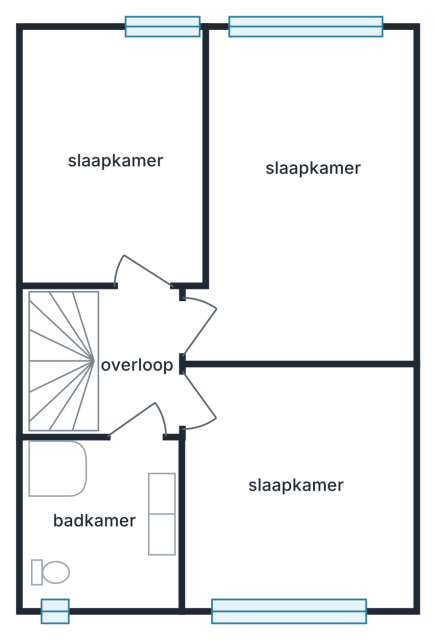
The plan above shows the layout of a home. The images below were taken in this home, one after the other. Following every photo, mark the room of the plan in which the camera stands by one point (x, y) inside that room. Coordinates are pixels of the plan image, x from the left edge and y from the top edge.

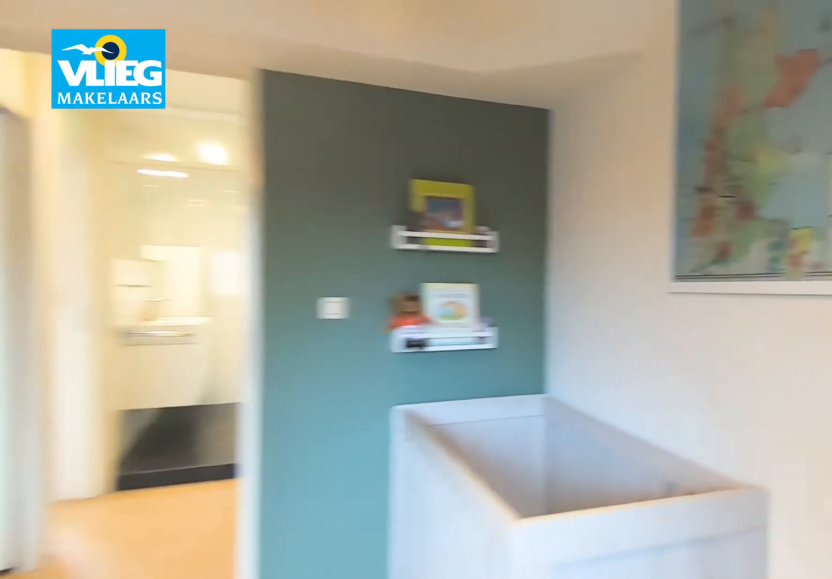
(105, 140)
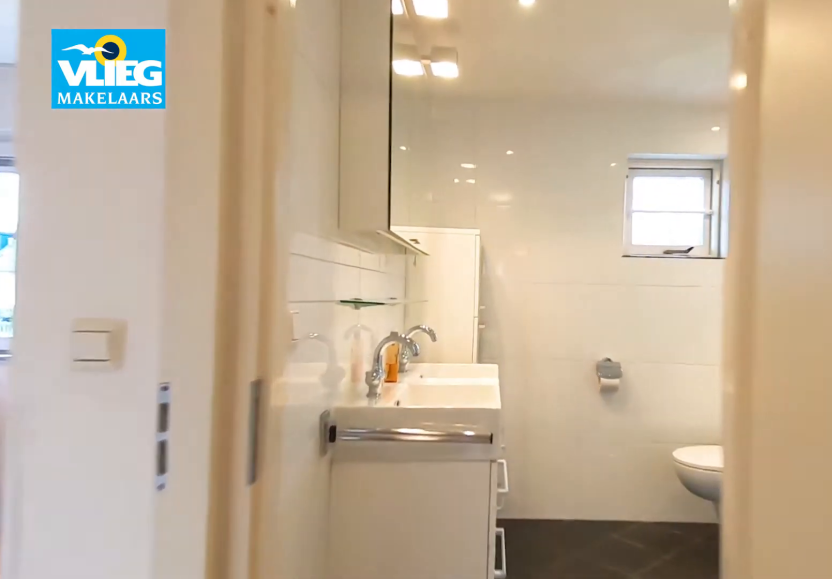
(136, 367)
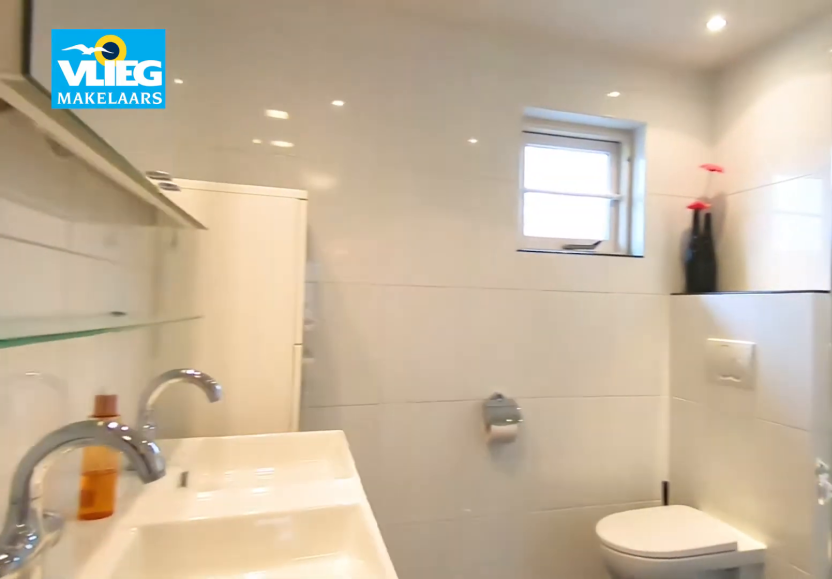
(104, 518)
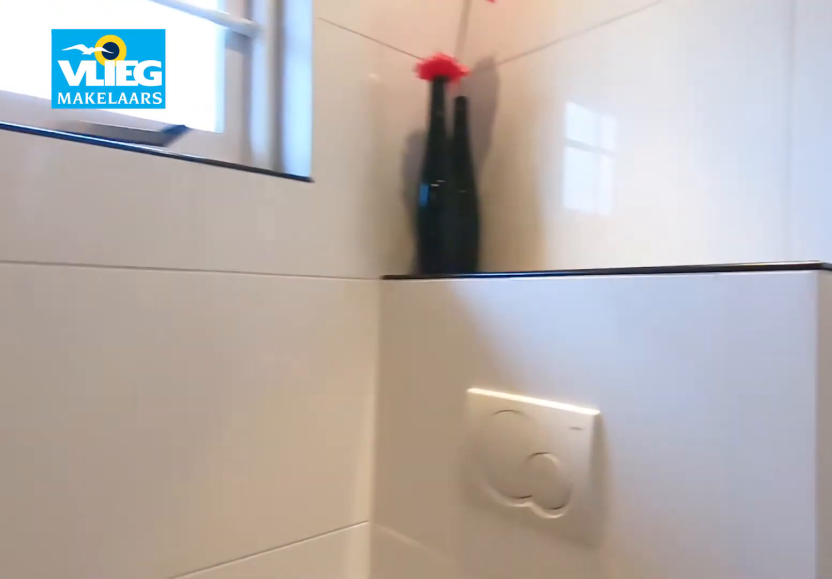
(104, 518)
